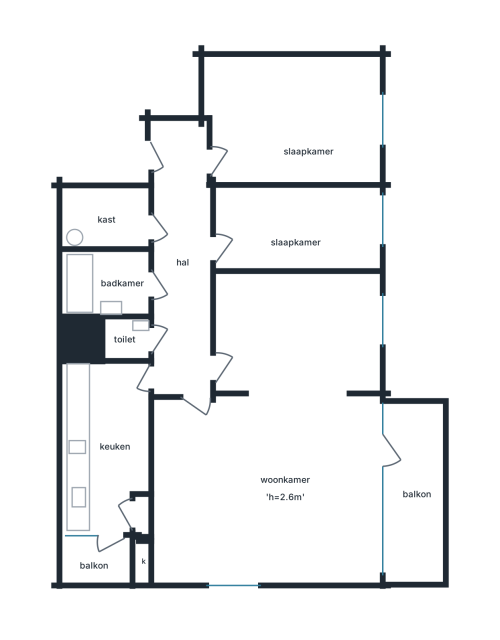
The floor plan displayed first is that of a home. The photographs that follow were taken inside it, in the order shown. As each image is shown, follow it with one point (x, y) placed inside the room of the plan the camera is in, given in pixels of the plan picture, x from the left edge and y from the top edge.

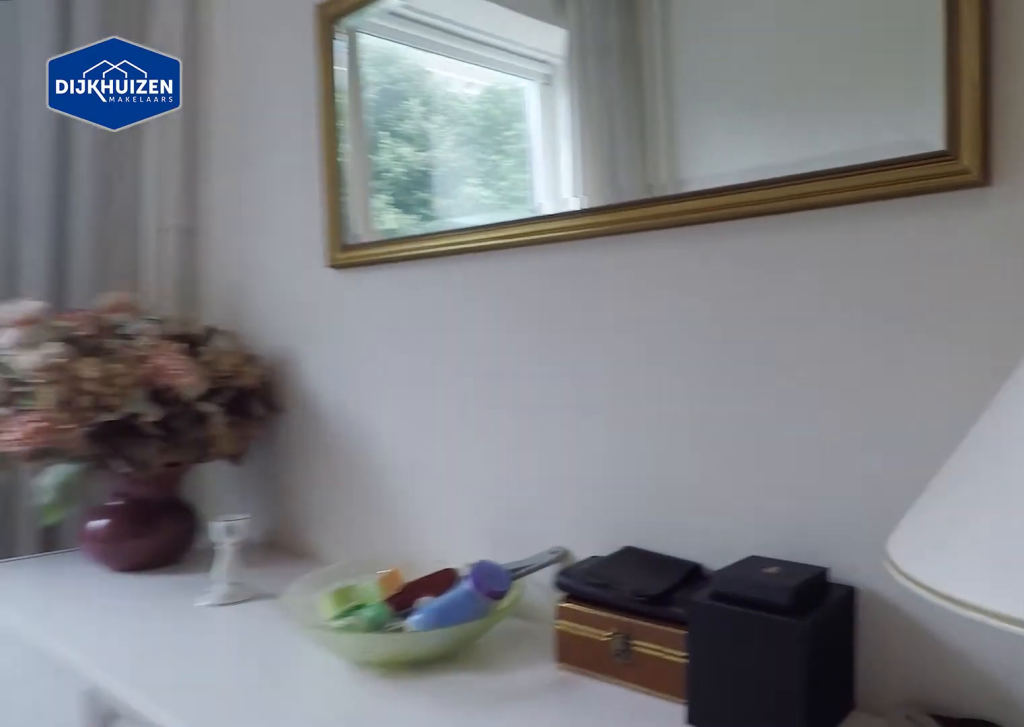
(296, 231)
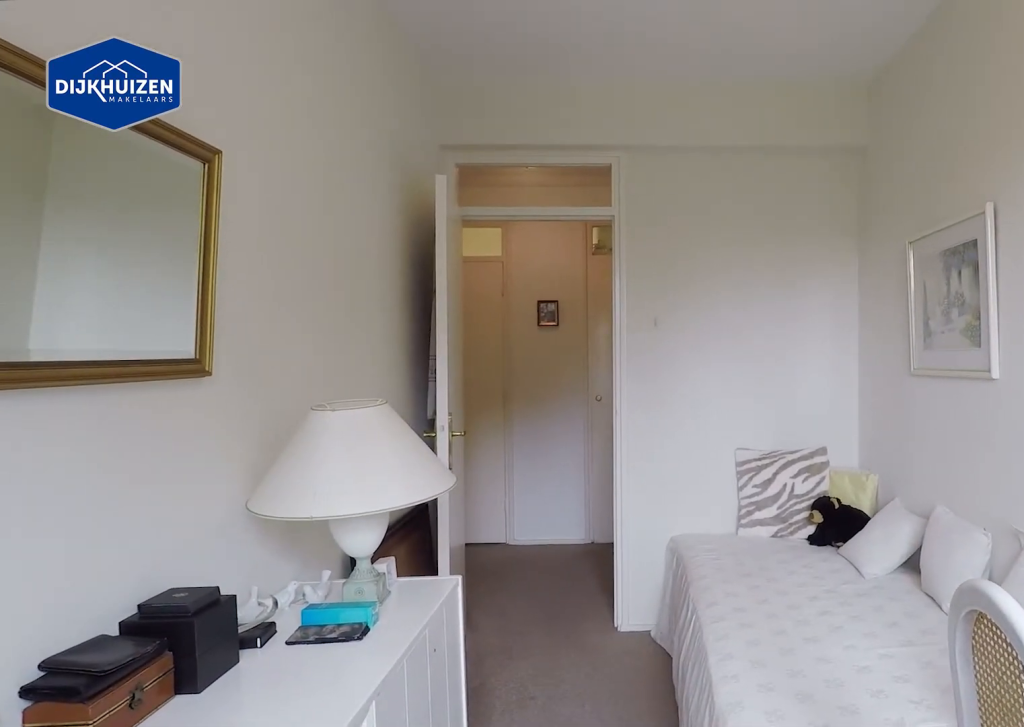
(296, 231)
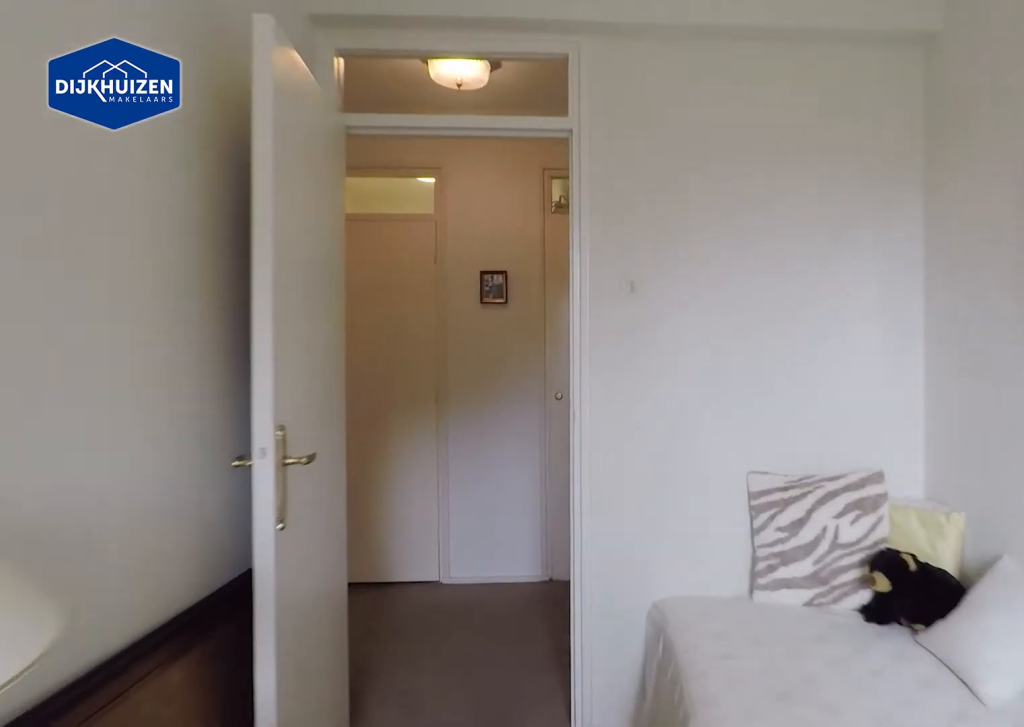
(296, 231)
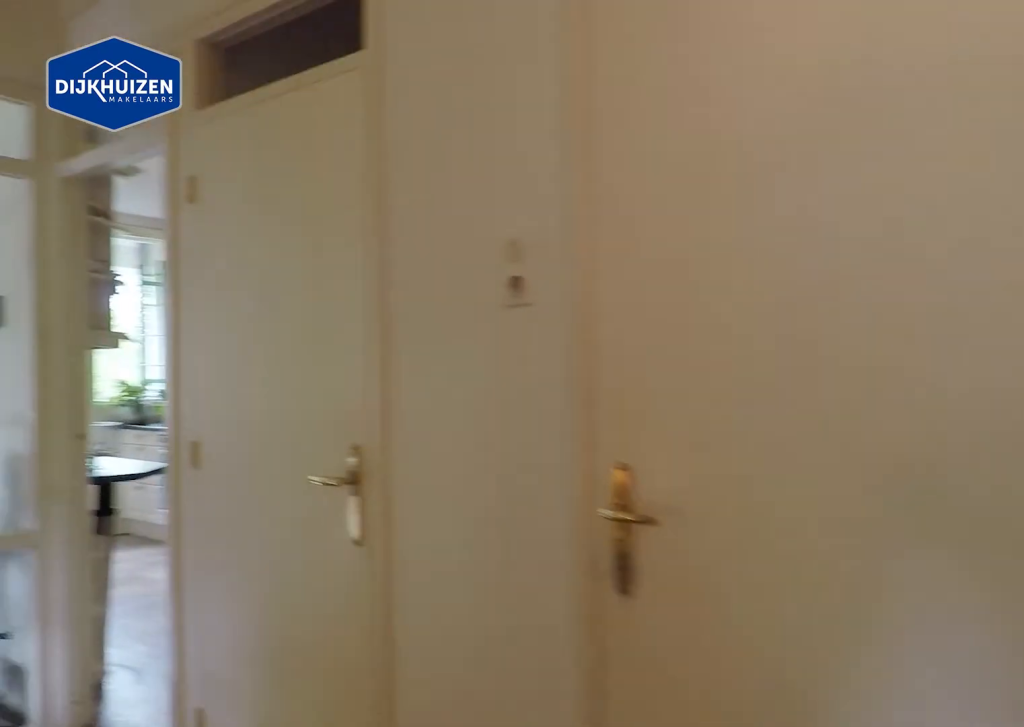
(182, 262)
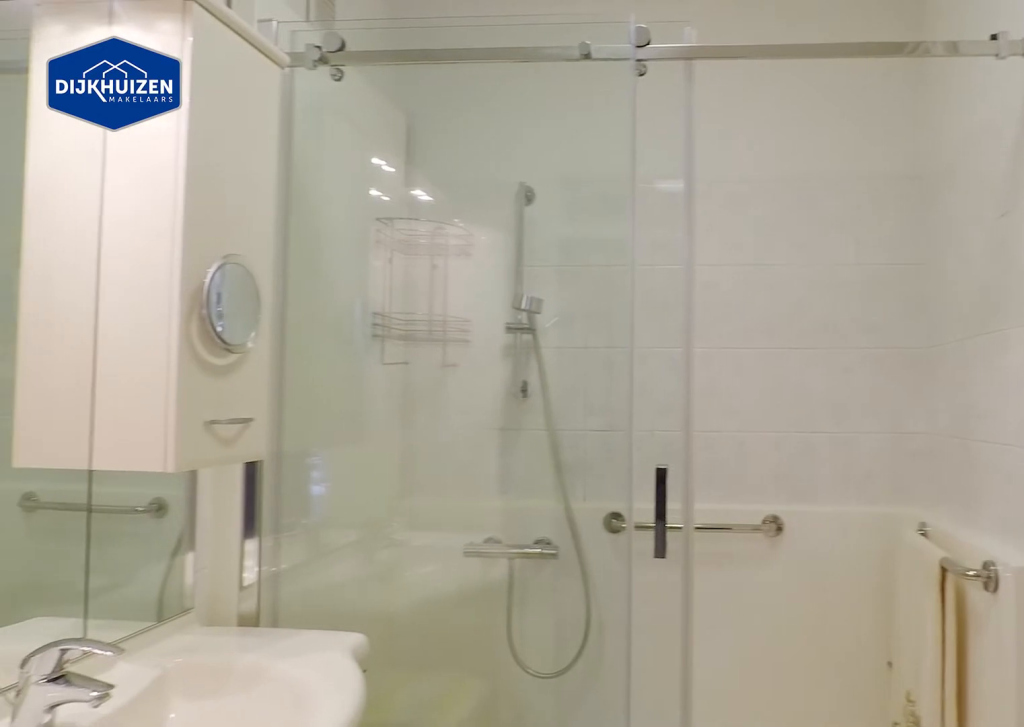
(97, 286)
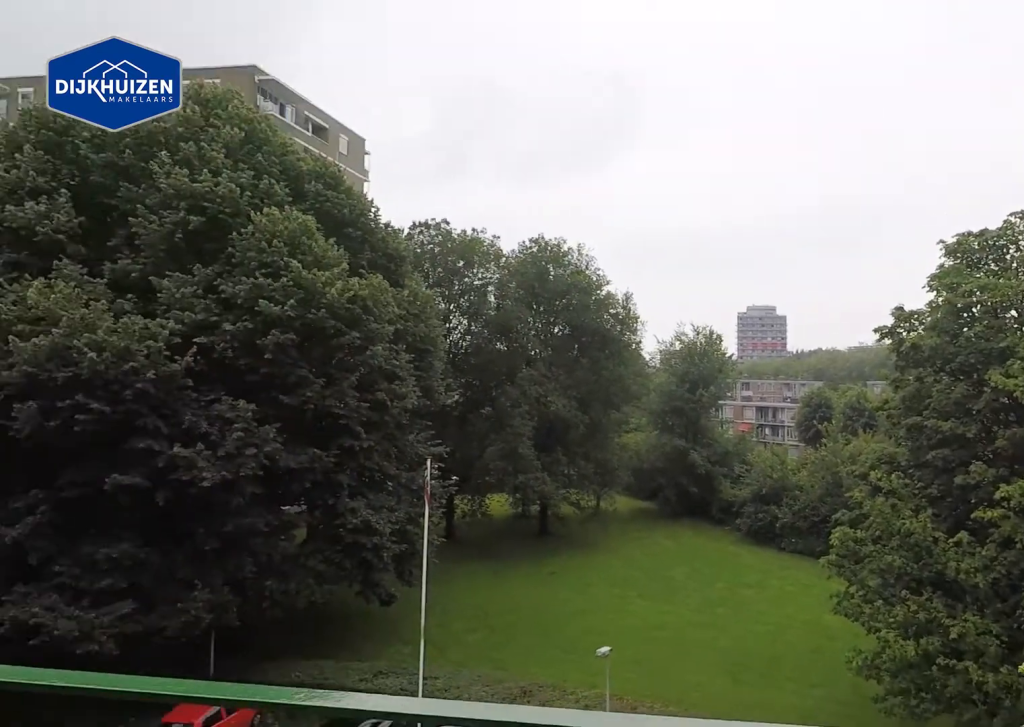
(413, 494)
